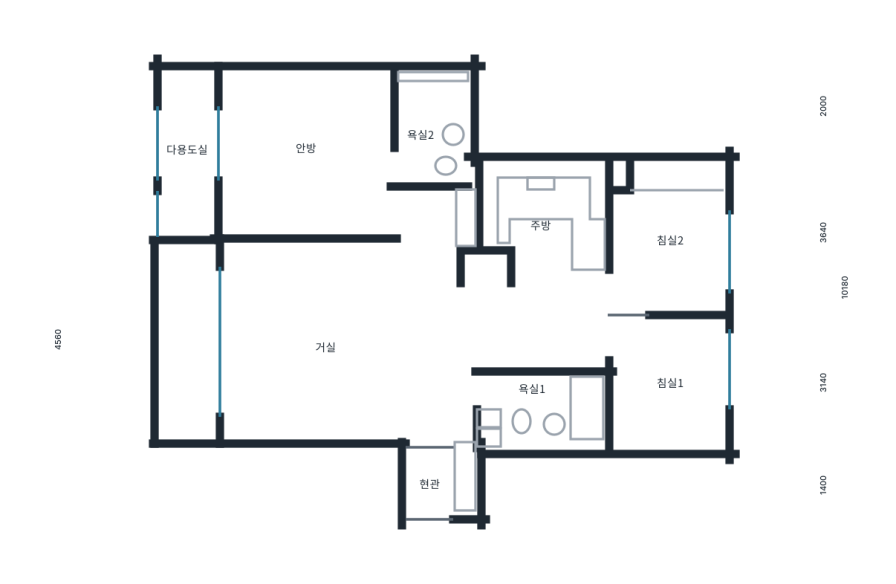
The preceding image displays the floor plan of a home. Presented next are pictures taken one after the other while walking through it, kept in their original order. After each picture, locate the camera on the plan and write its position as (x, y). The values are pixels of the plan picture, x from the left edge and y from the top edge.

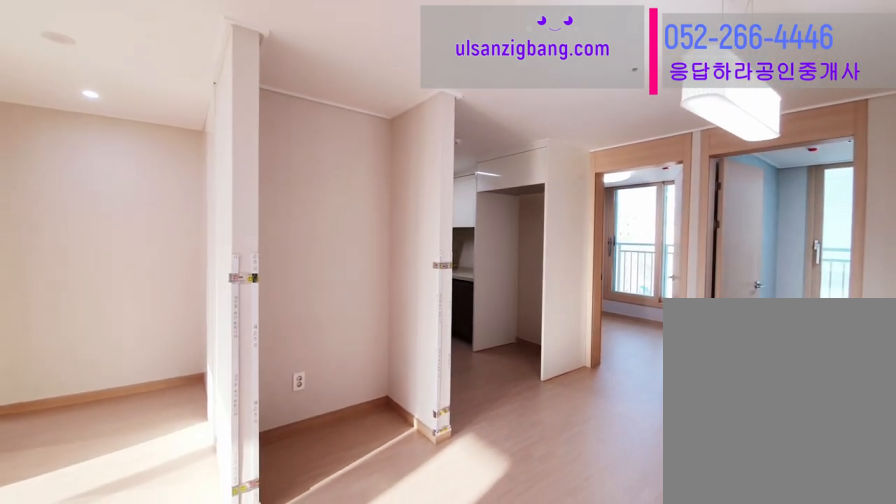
(437, 307)
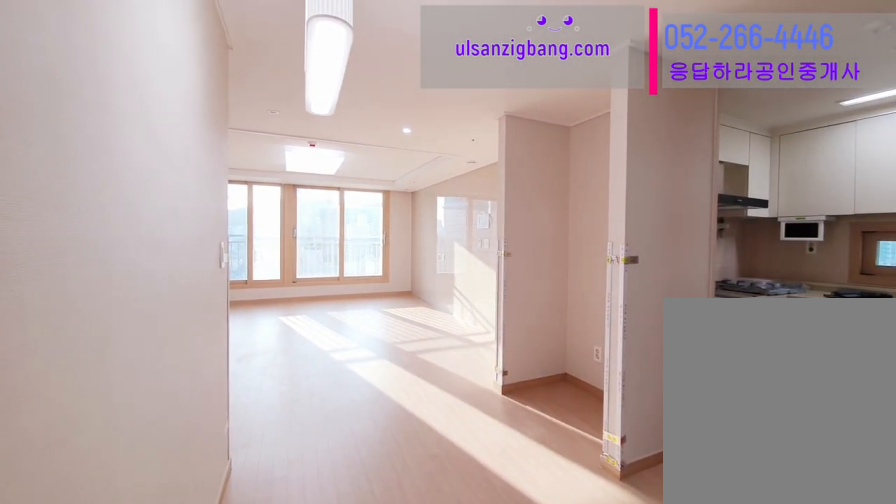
(572, 310)
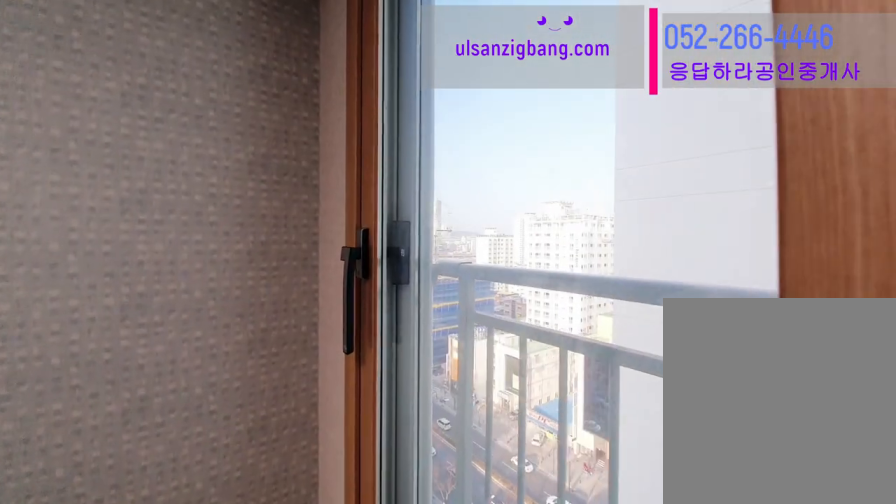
(676, 379)
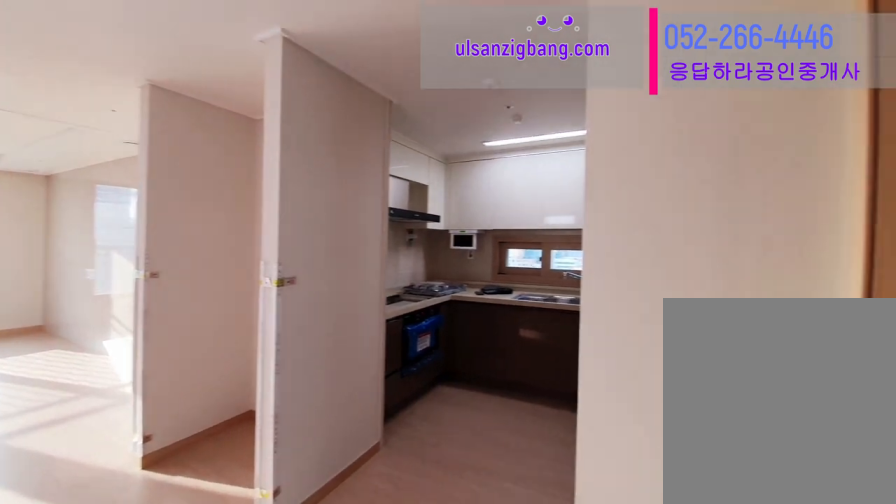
(553, 319)
